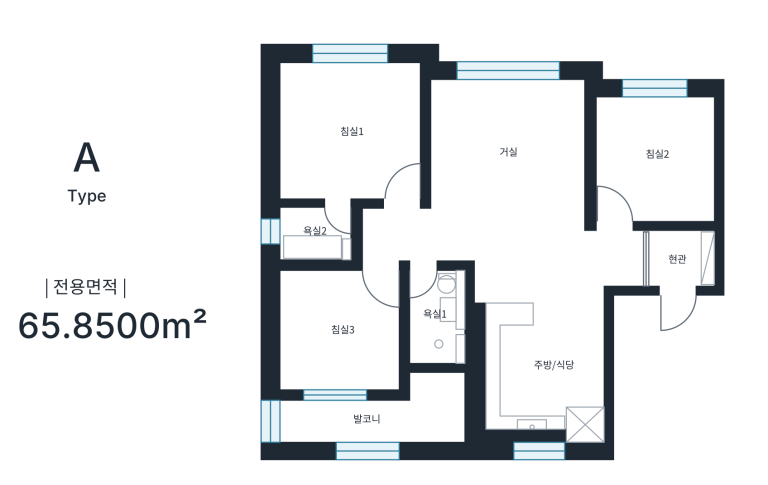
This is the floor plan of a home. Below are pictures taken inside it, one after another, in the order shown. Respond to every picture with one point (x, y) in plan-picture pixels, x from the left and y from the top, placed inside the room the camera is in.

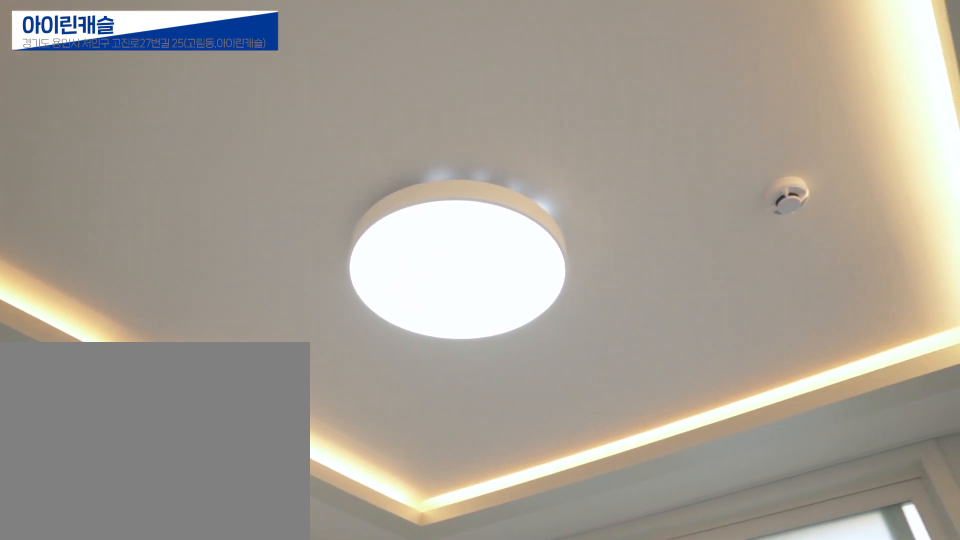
(345, 126)
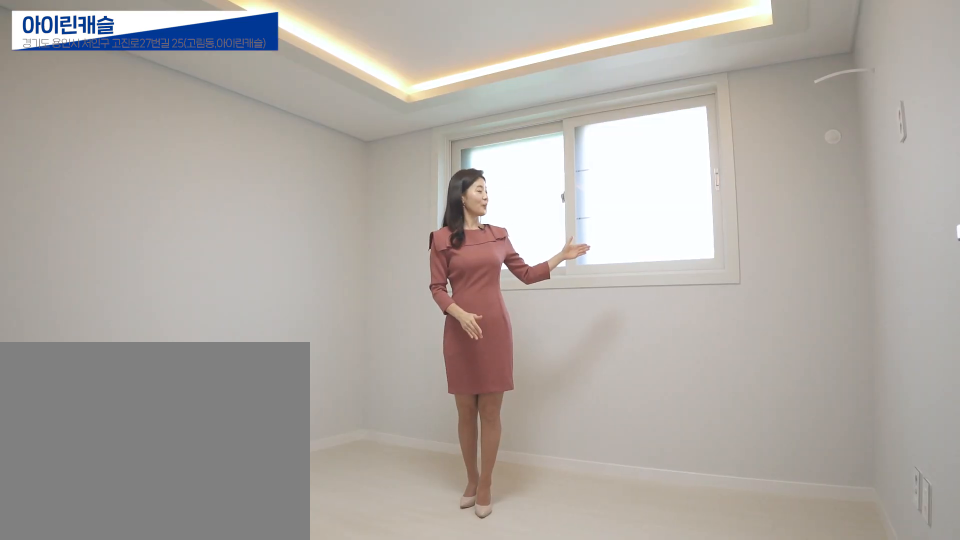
(345, 126)
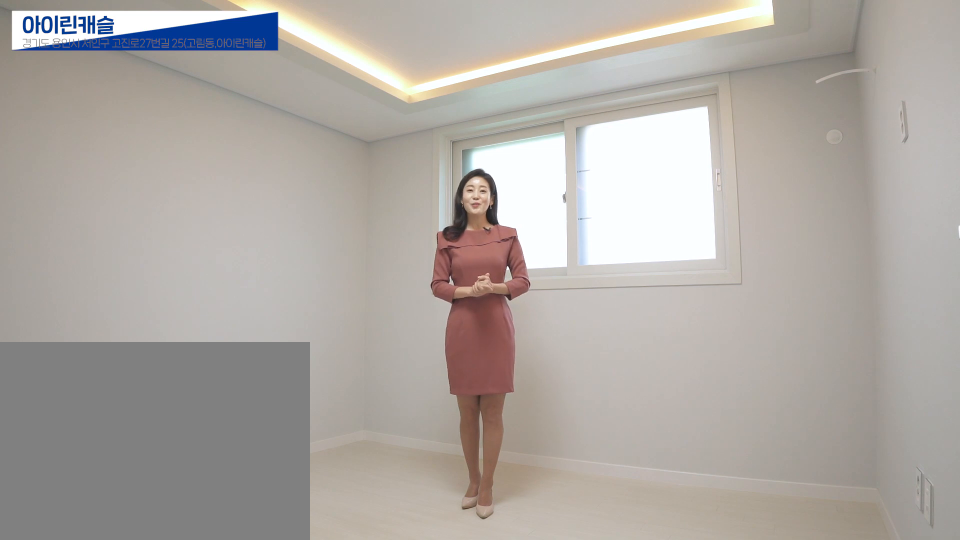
(345, 126)
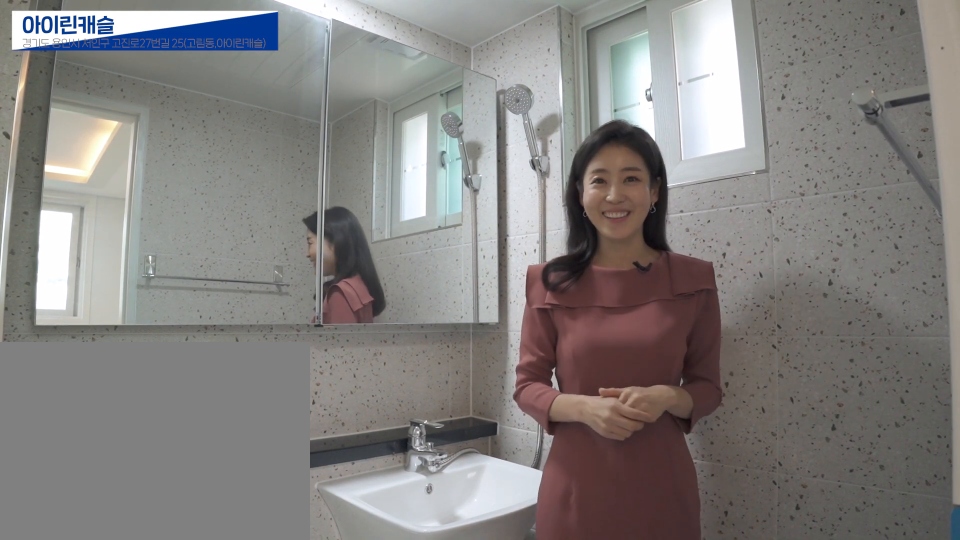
(310, 235)
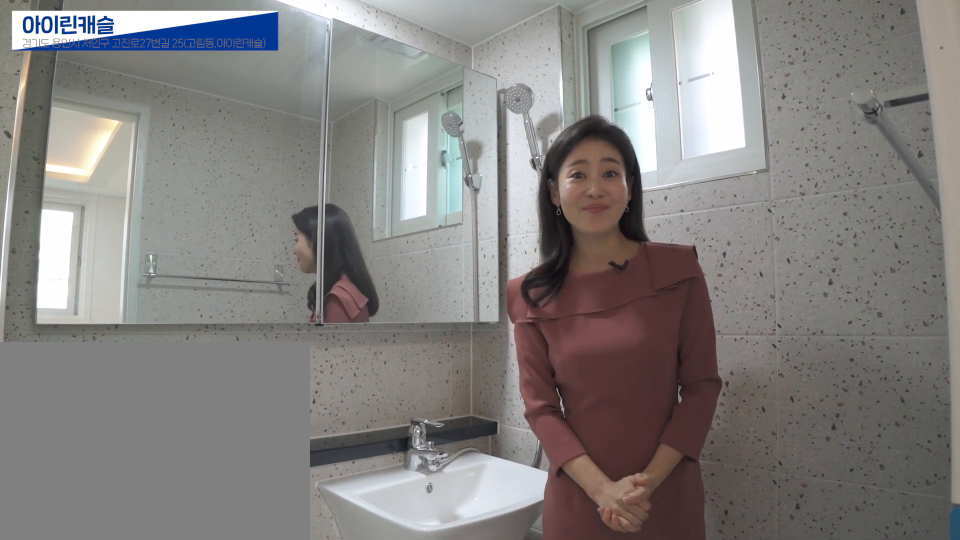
(310, 235)
